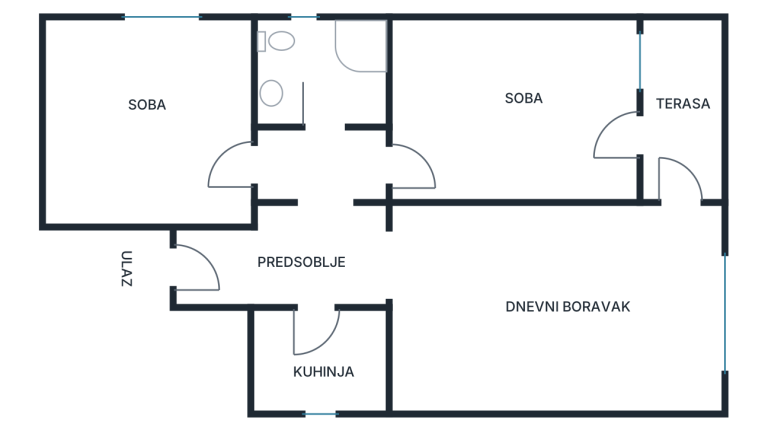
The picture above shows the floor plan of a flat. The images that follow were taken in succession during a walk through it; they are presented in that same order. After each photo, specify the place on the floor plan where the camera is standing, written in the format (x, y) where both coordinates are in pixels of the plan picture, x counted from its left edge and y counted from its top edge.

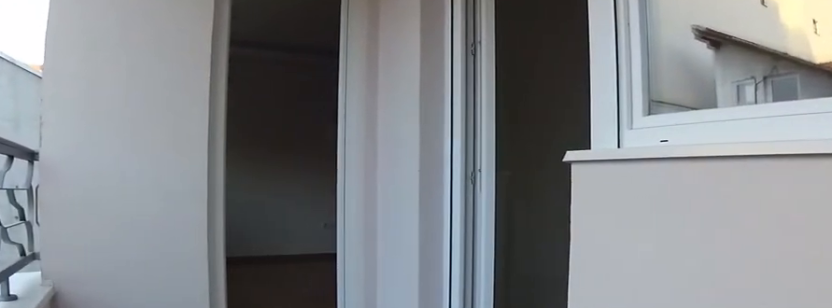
(683, 99)
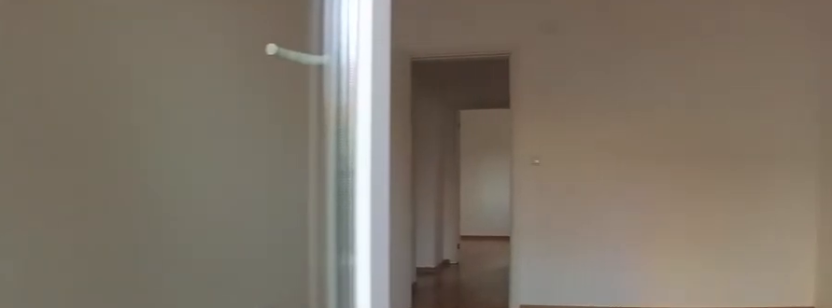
(681, 132)
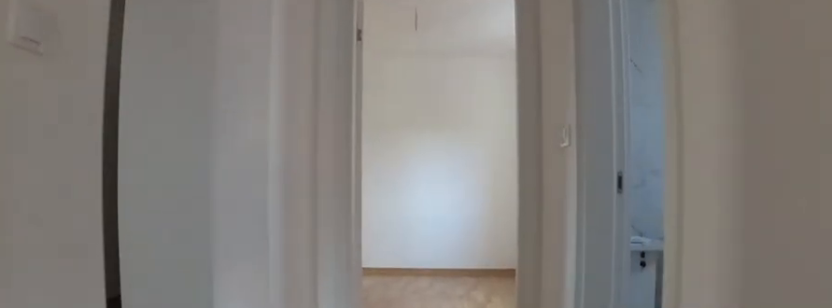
(467, 154)
